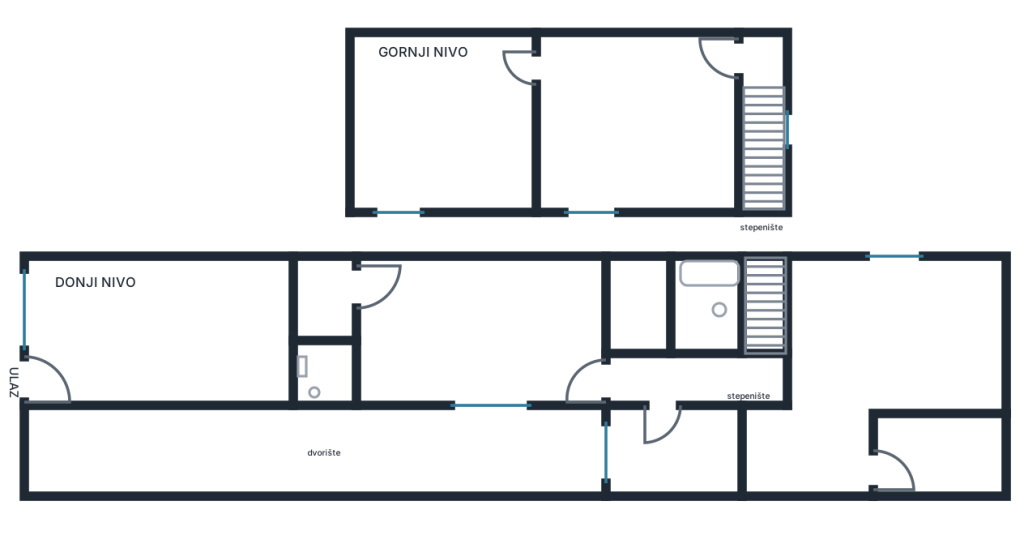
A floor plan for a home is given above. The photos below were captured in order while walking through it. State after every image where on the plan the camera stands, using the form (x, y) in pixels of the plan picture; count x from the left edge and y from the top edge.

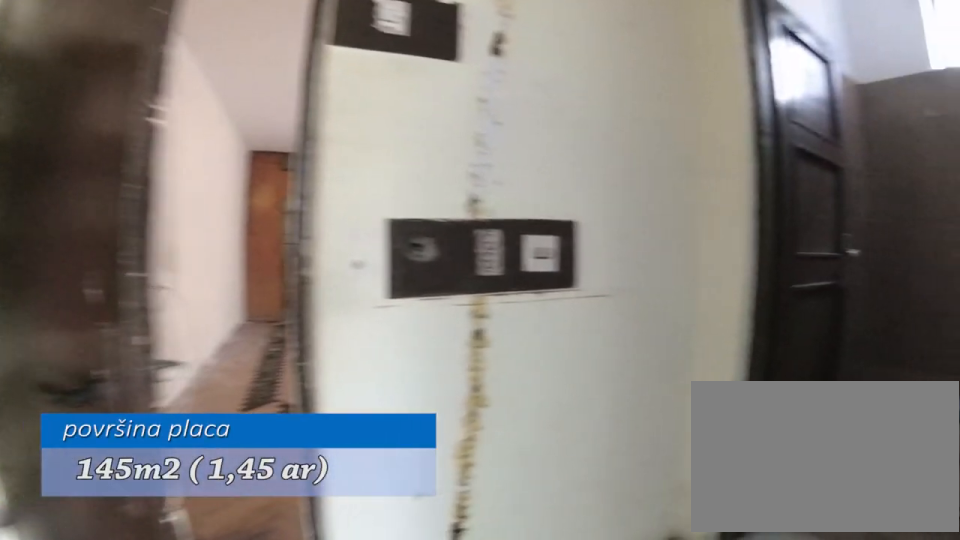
(293, 293)
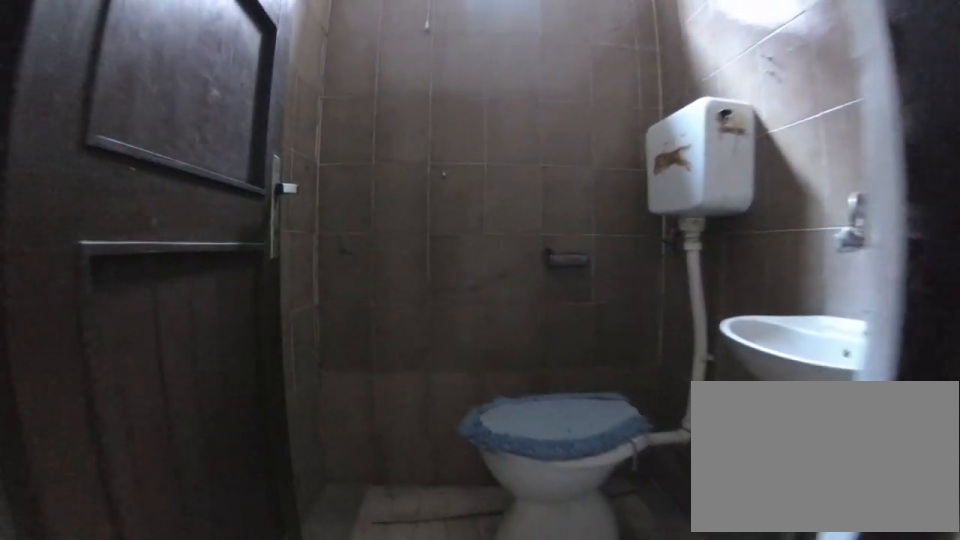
(327, 300)
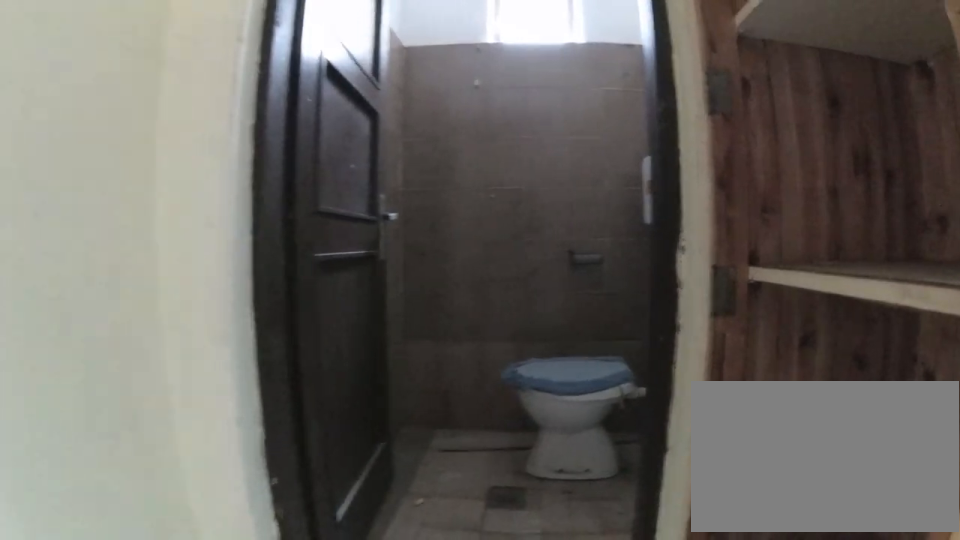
(326, 267)
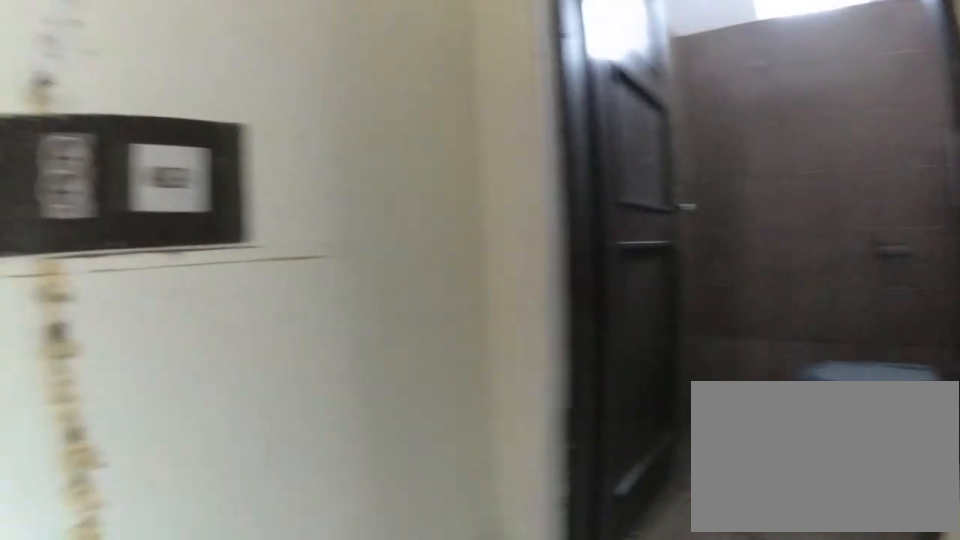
(319, 261)
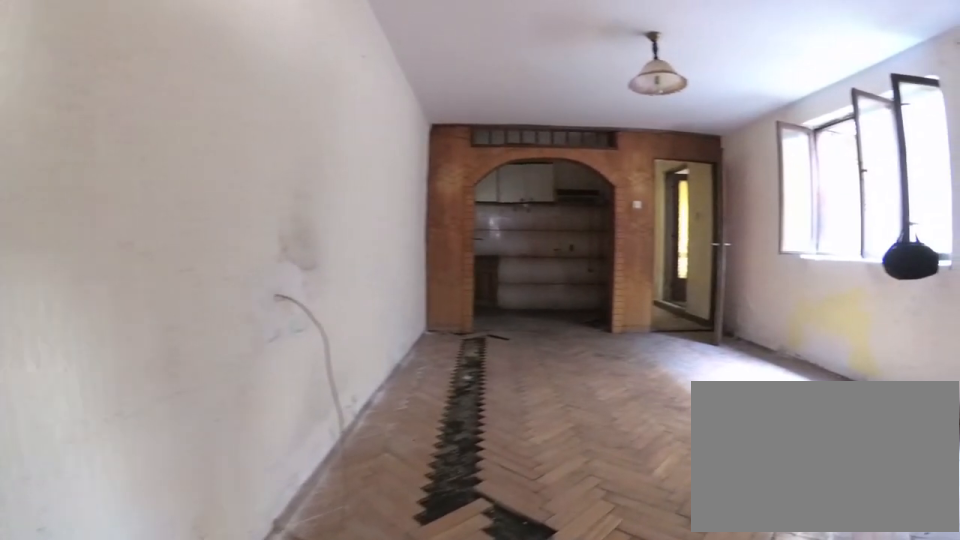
(327, 287)
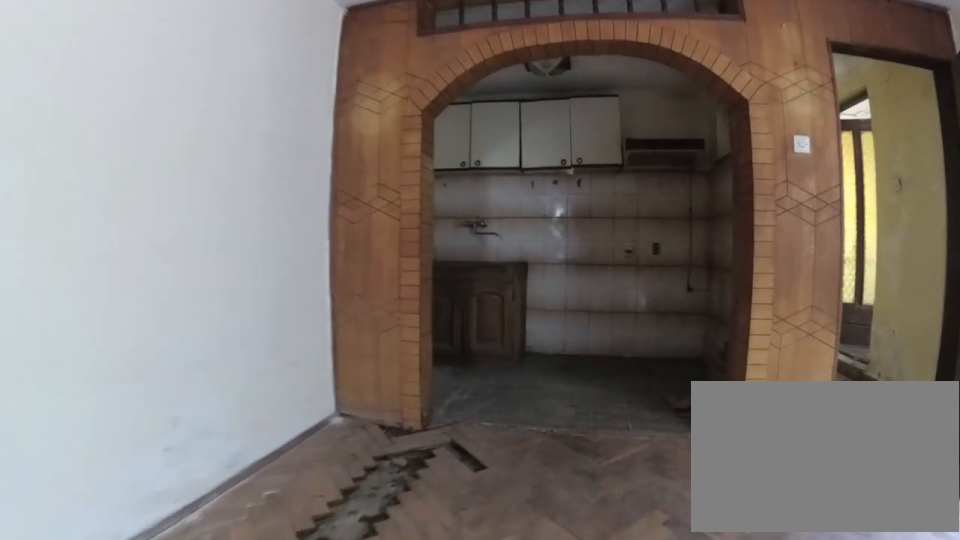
(469, 289)
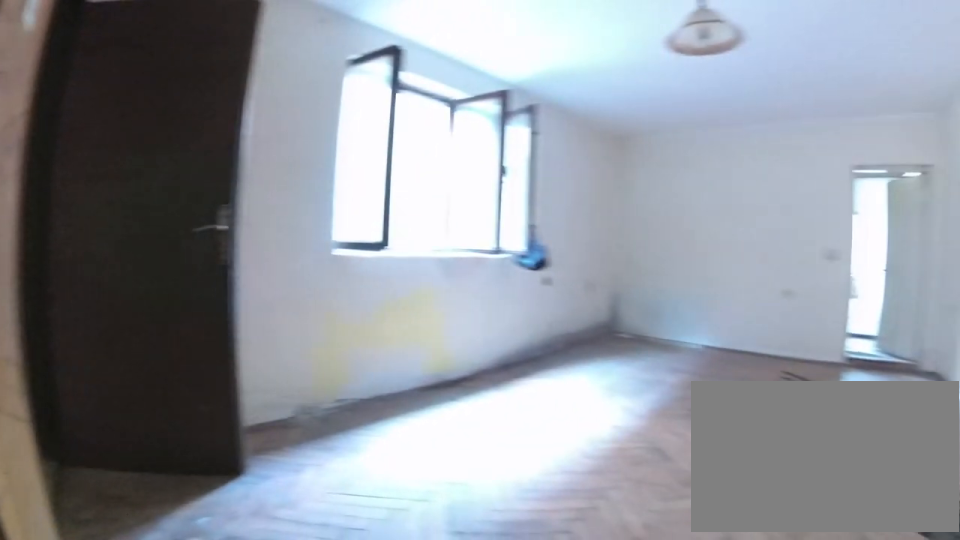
(599, 270)
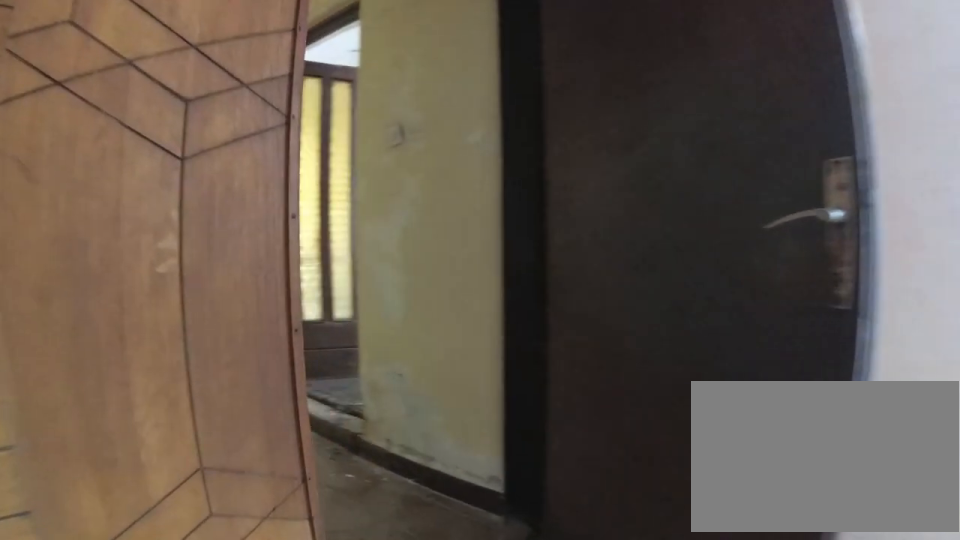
(578, 307)
